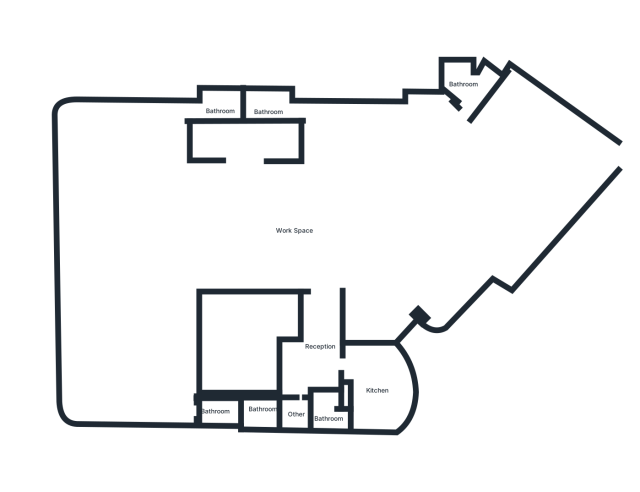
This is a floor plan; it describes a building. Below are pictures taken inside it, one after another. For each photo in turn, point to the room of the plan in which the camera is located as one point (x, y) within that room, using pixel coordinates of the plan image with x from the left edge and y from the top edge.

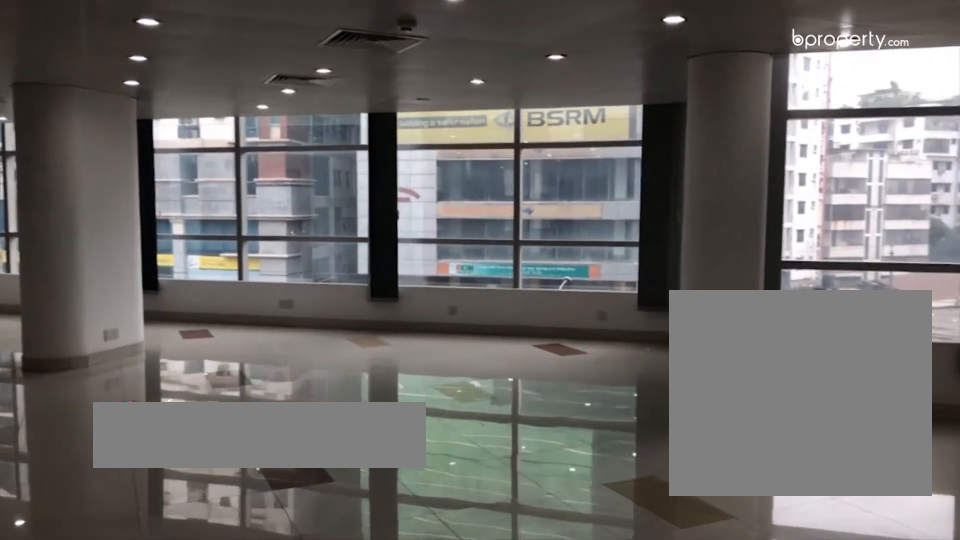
(294, 231)
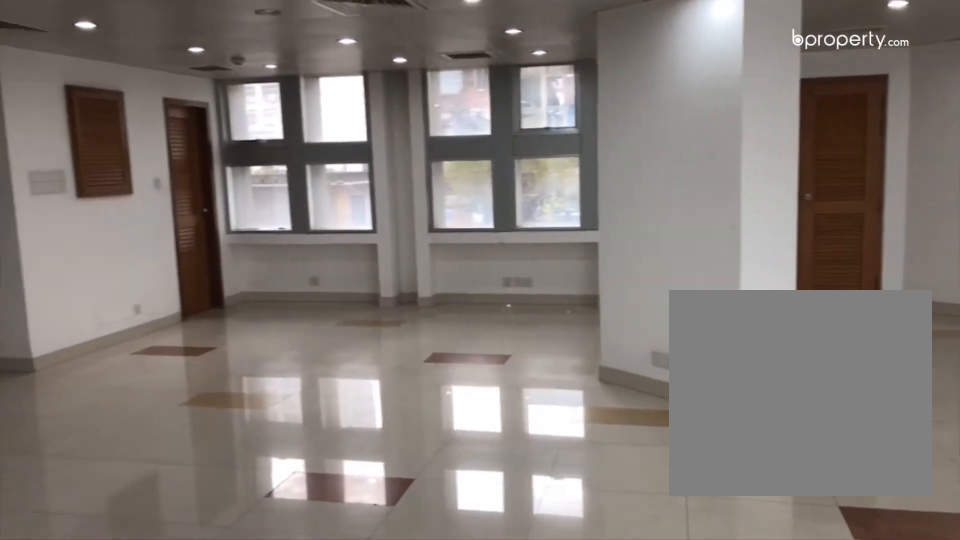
(294, 231)
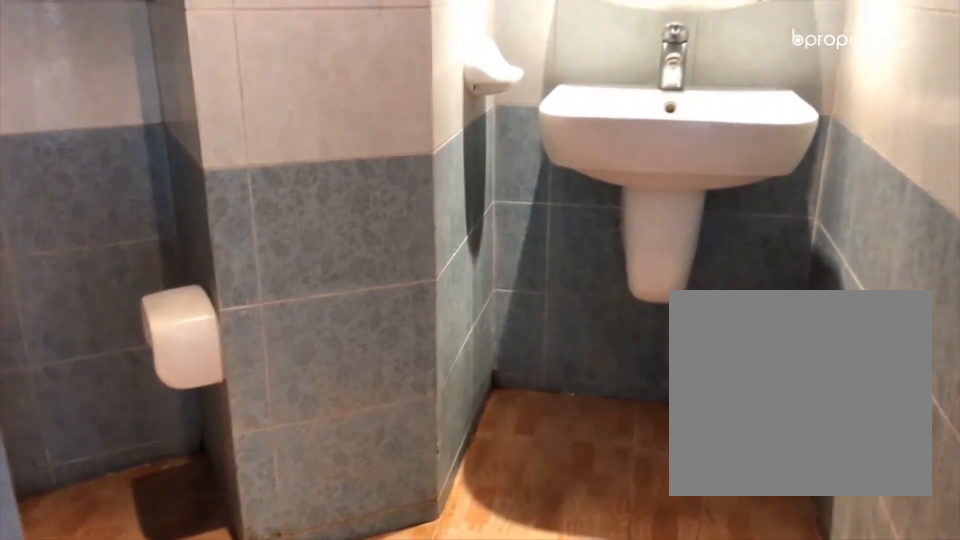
(458, 74)
